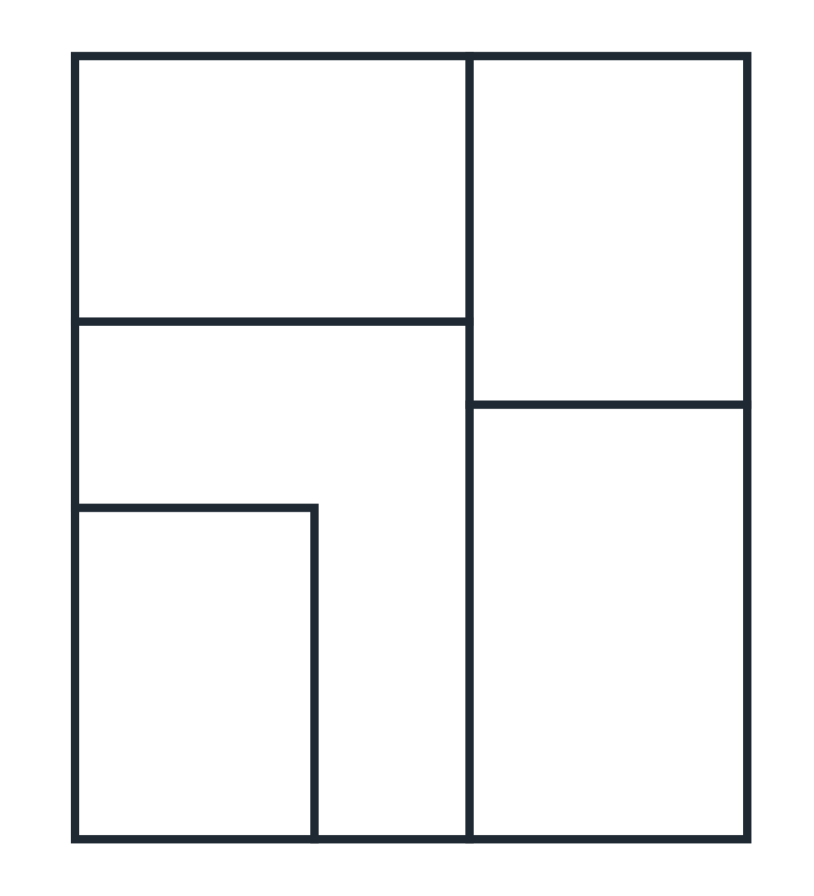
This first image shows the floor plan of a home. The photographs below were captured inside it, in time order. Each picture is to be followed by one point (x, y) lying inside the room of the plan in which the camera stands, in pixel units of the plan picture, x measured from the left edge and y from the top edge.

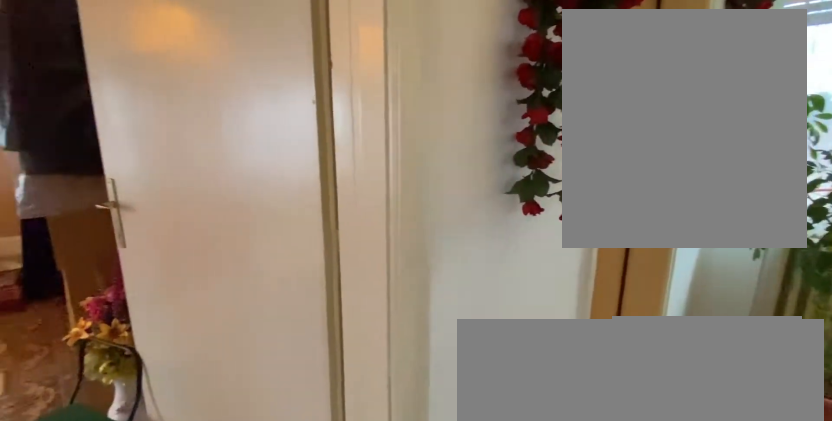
(392, 432)
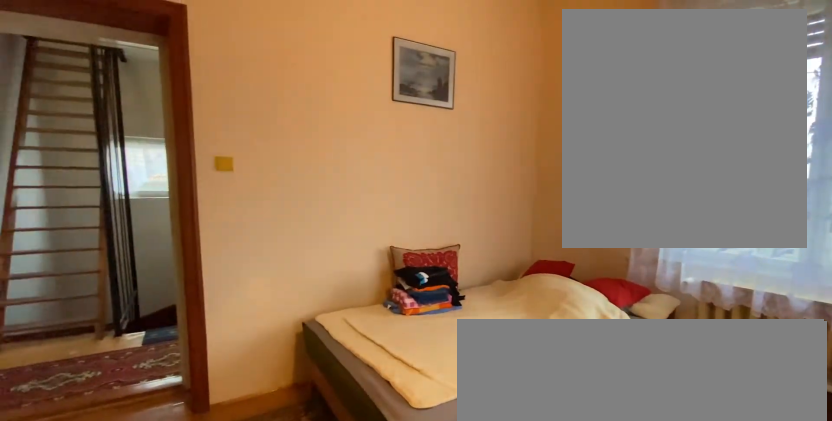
(610, 232)
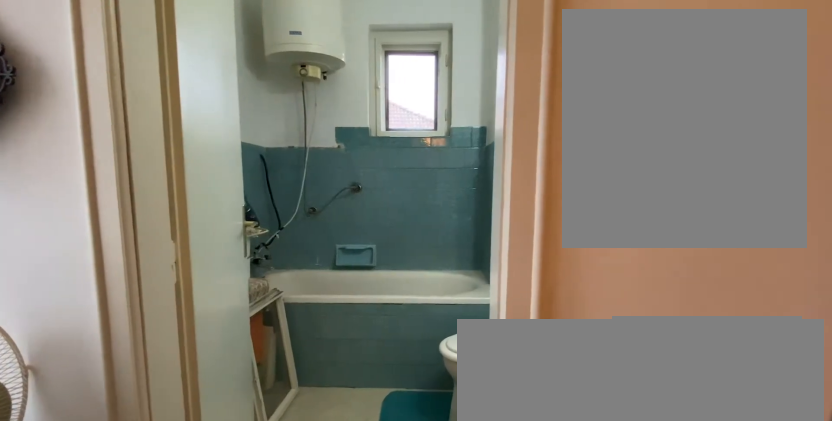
(390, 432)
